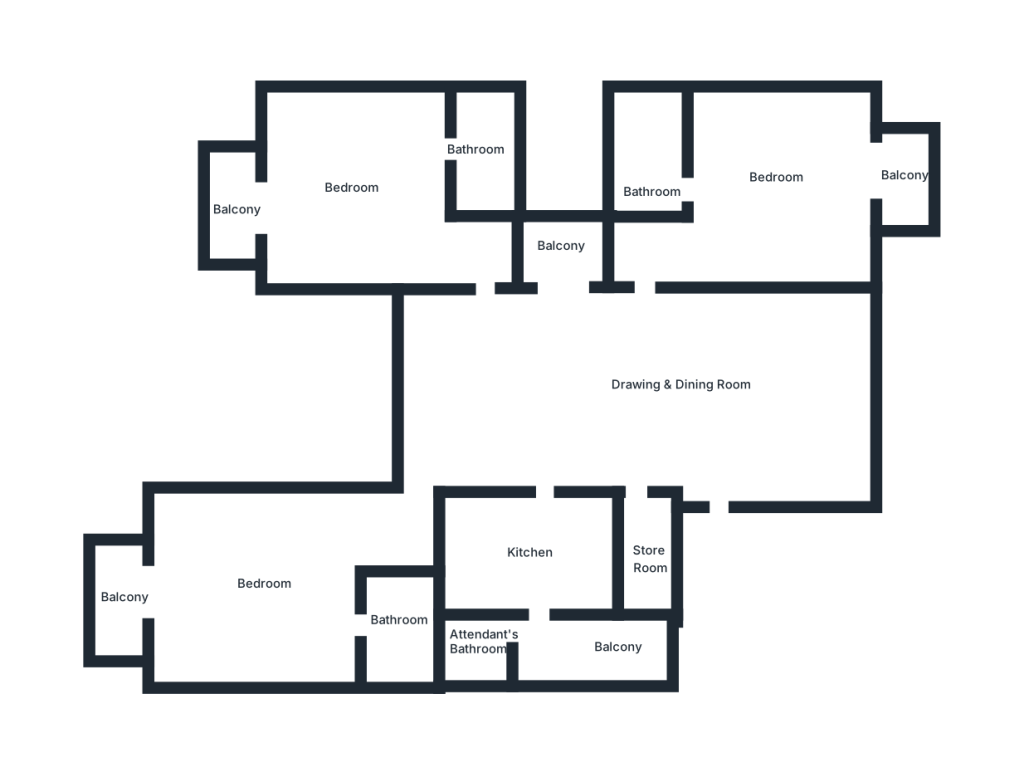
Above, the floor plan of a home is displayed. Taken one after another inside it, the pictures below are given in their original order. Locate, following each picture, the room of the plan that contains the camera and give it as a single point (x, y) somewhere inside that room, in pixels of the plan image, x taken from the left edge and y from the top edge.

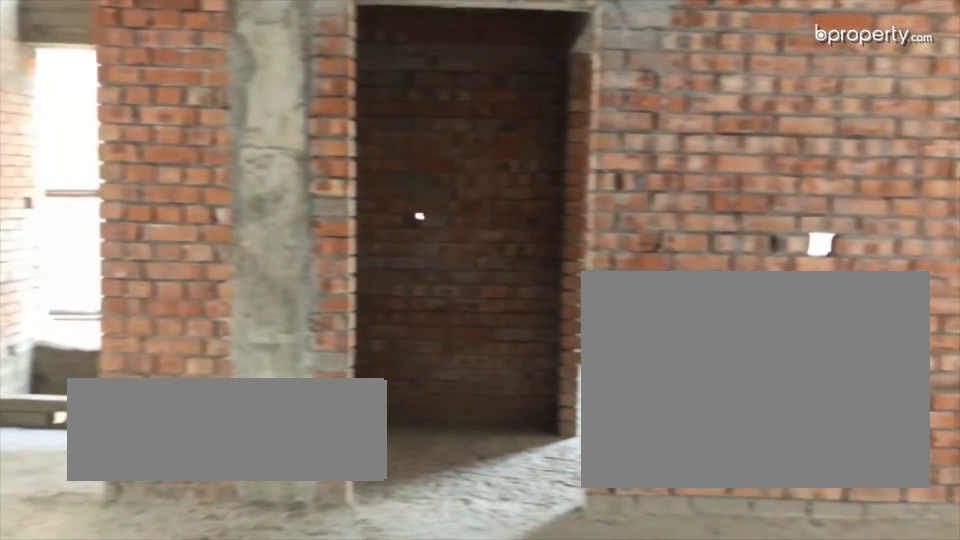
(708, 402)
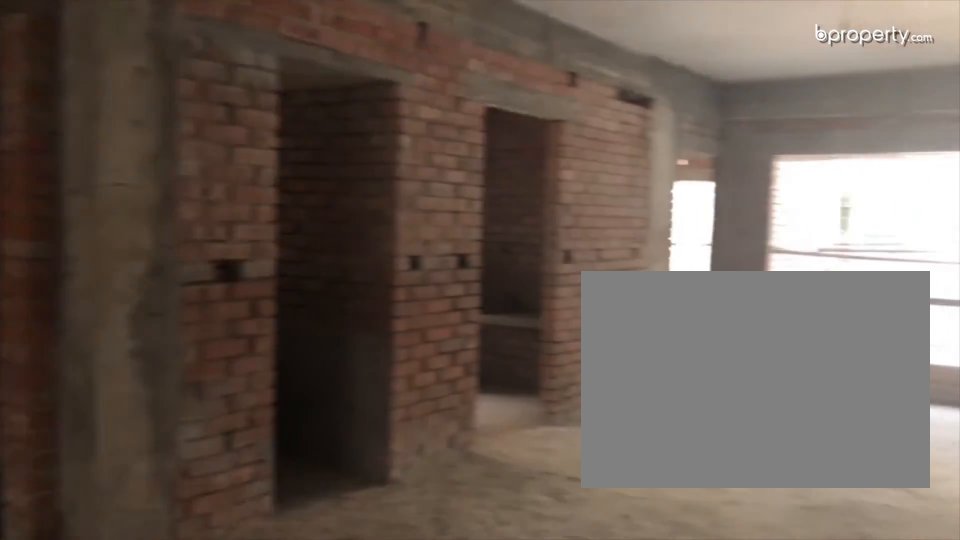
(708, 402)
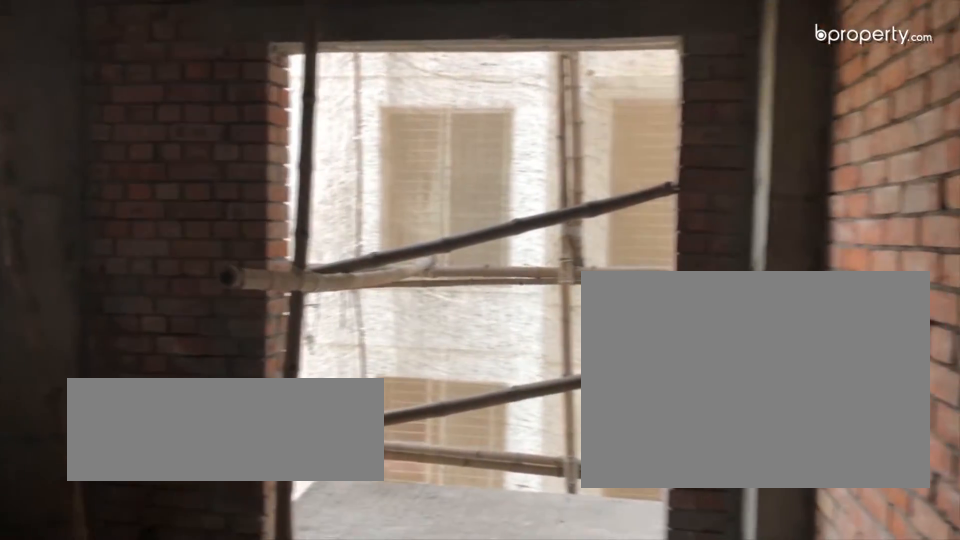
(779, 201)
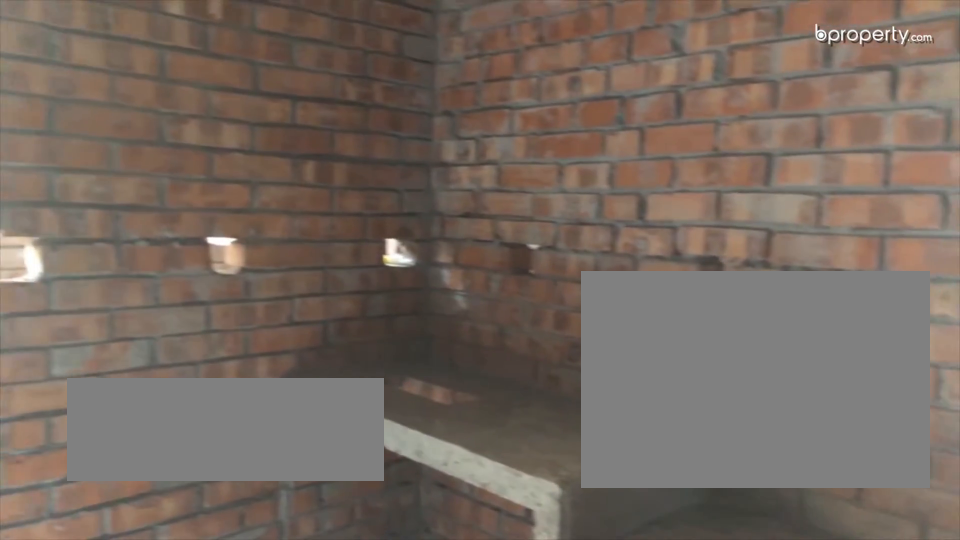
(541, 557)
